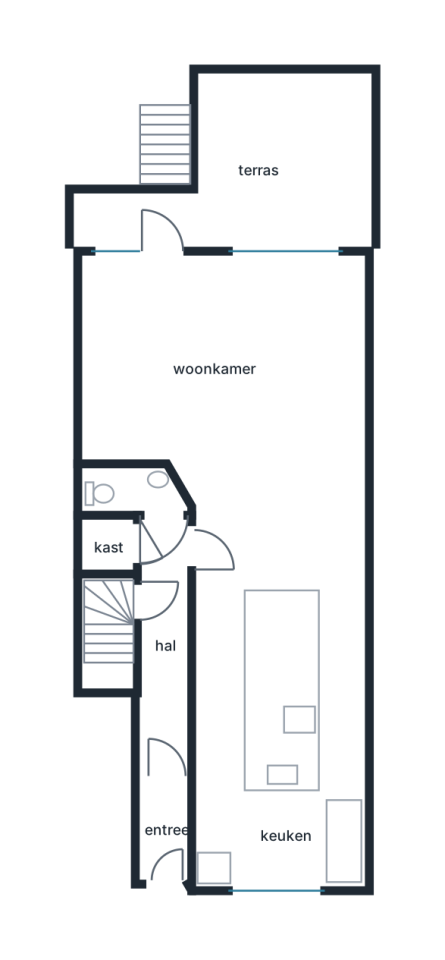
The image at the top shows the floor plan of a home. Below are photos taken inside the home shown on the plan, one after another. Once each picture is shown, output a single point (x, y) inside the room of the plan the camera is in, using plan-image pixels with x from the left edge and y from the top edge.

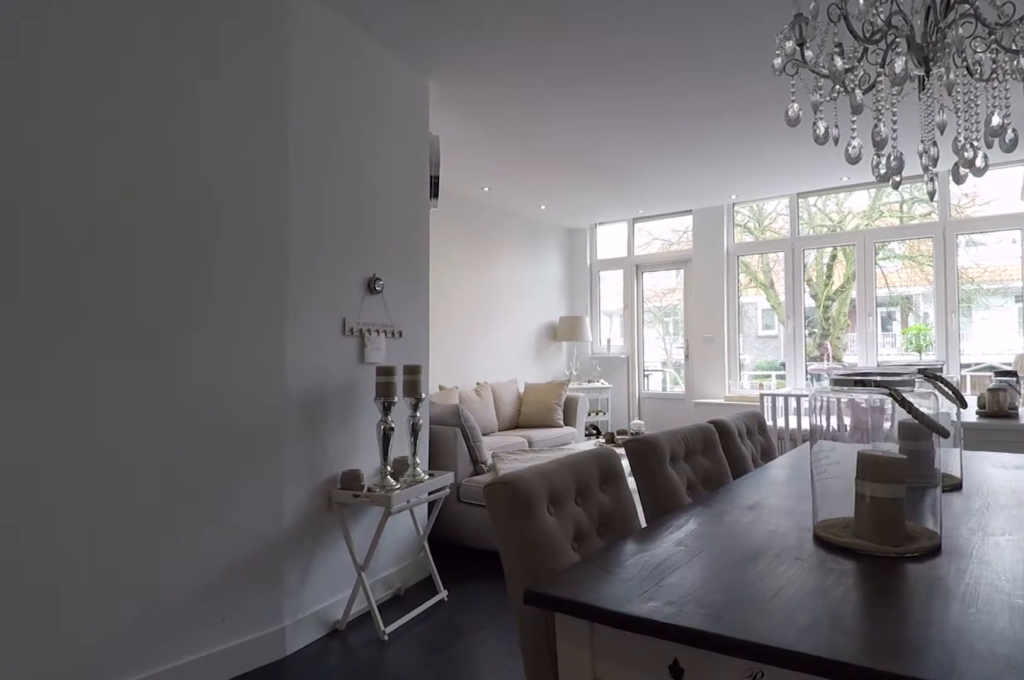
(279, 695)
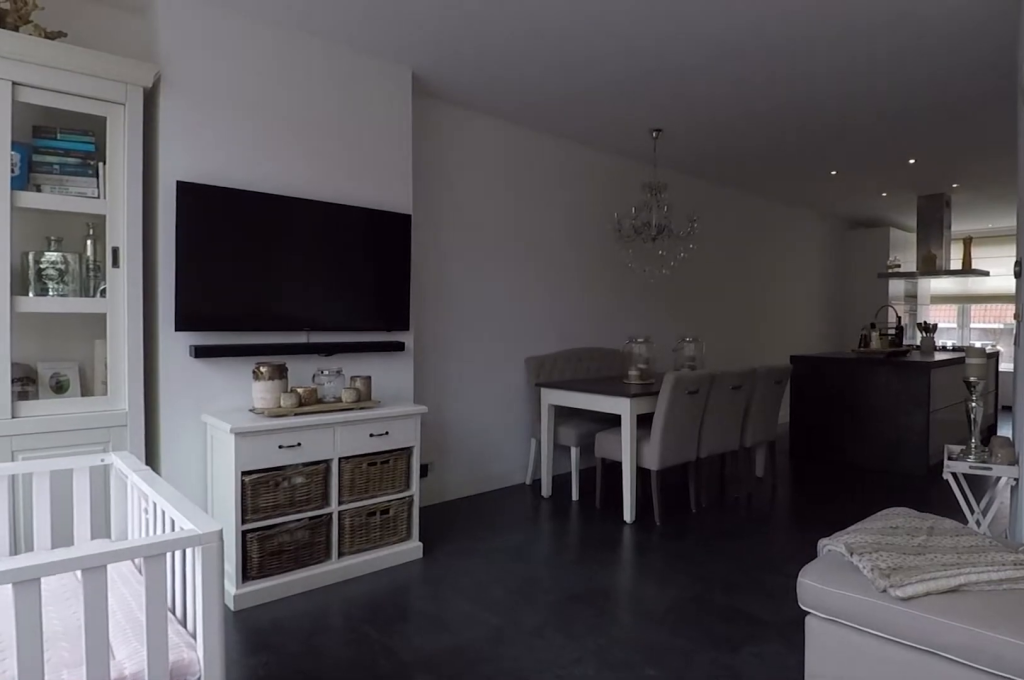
(154, 364)
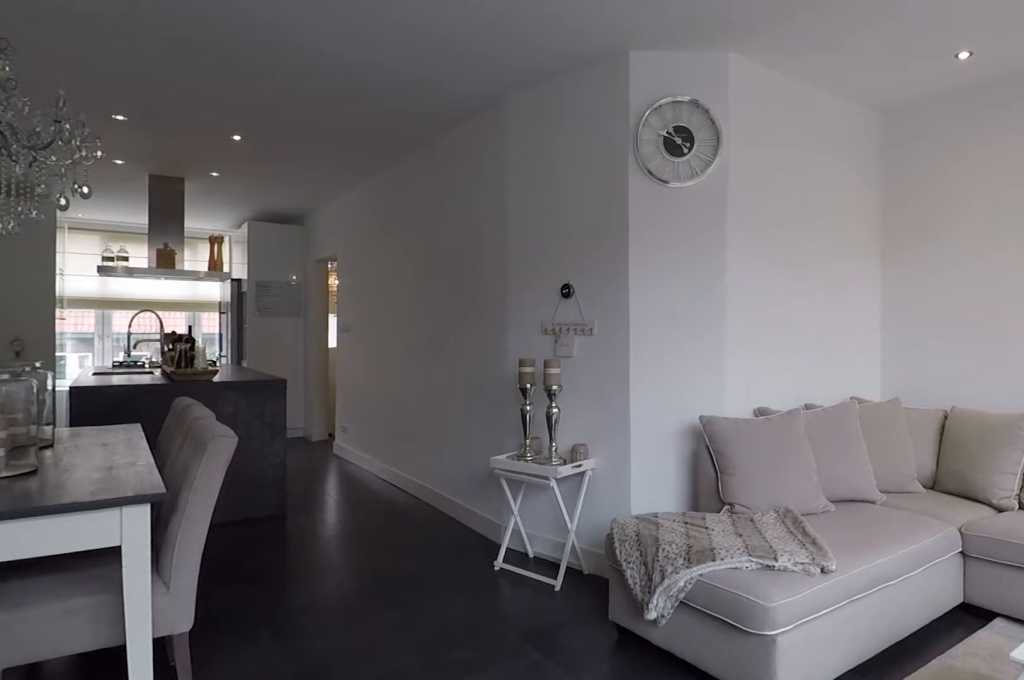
(154, 364)
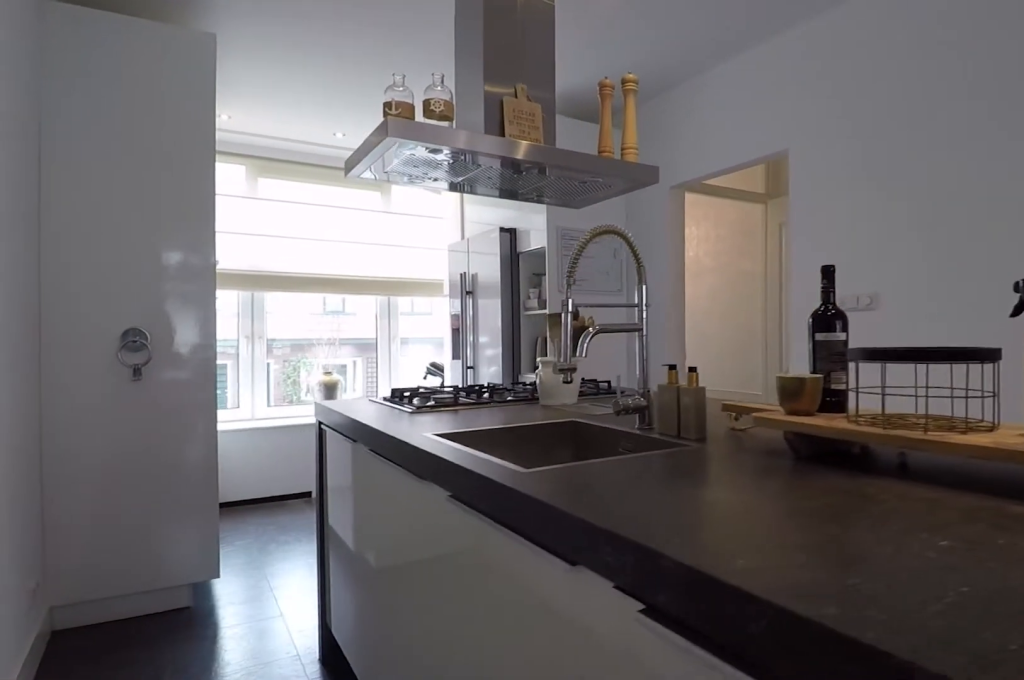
(278, 694)
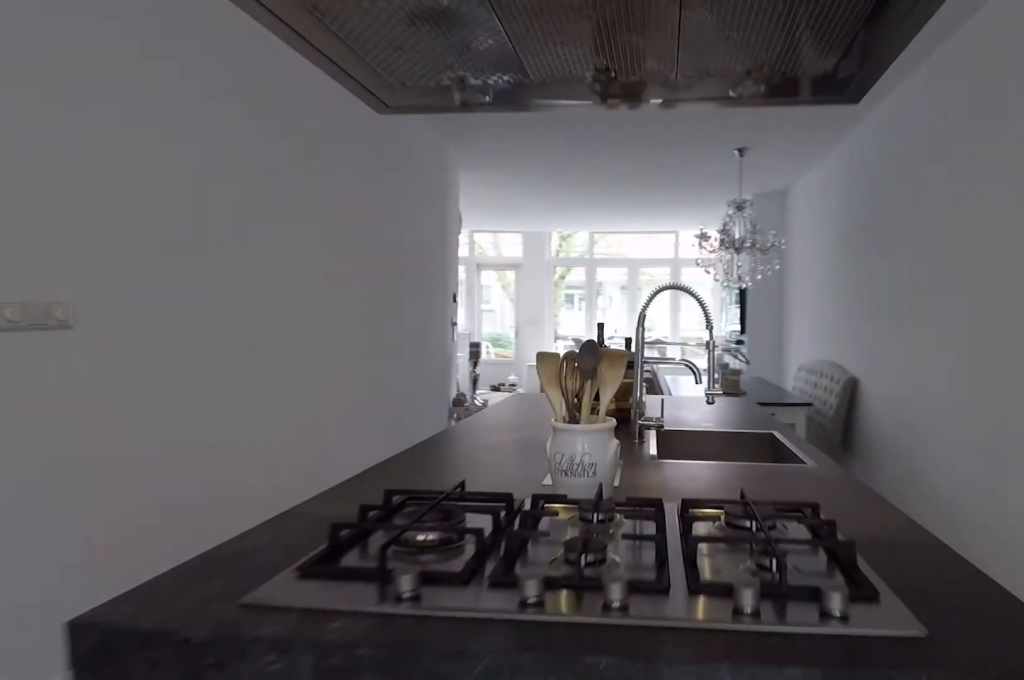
(278, 694)
